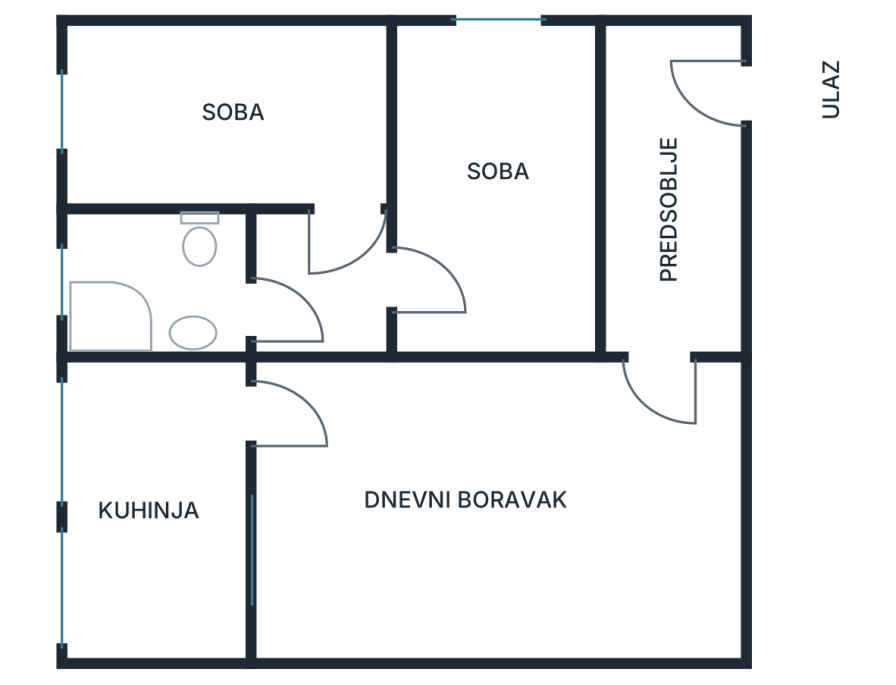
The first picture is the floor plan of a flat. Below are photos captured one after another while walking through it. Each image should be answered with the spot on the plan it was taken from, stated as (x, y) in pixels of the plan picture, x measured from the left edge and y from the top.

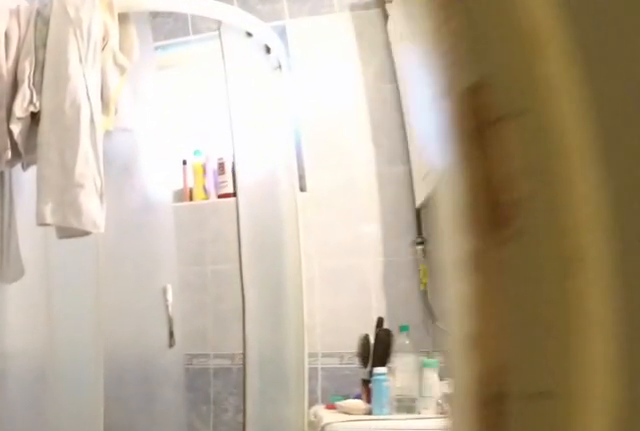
(303, 300)
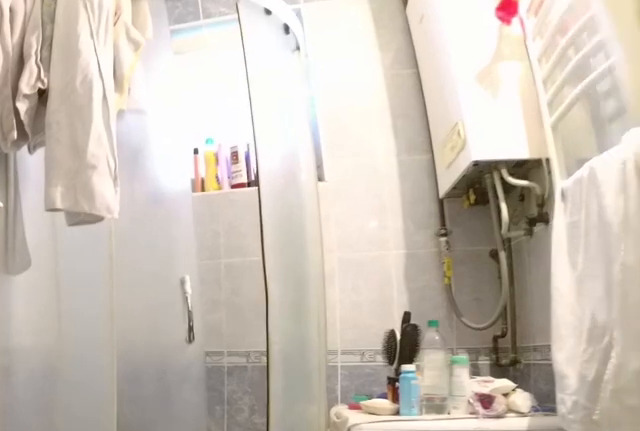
(286, 298)
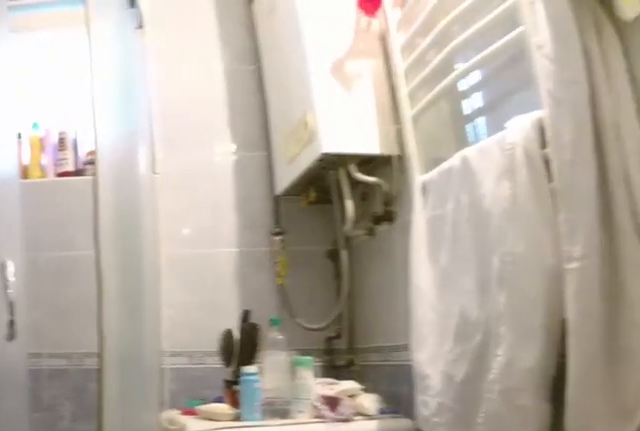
(268, 296)
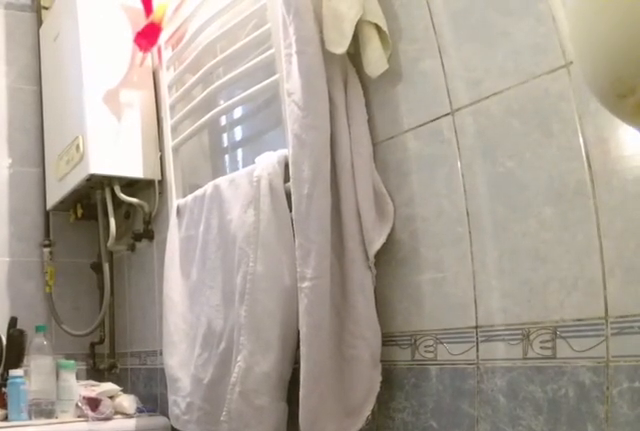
(268, 296)
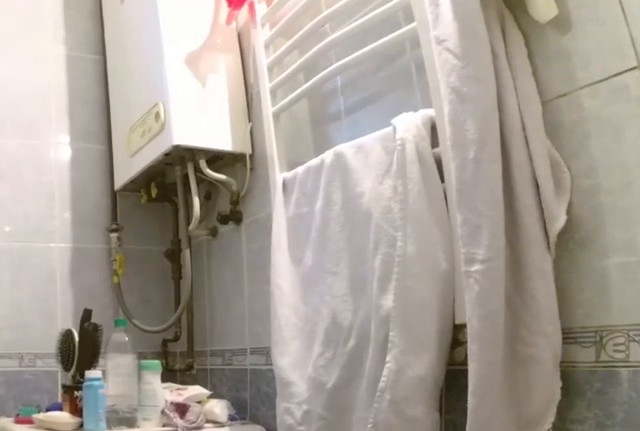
(268, 295)
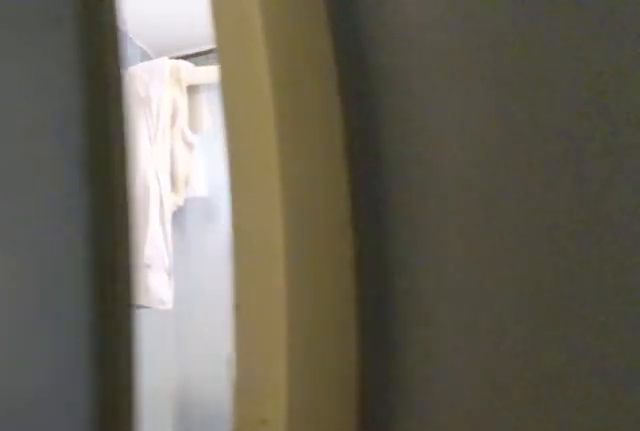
(298, 270)
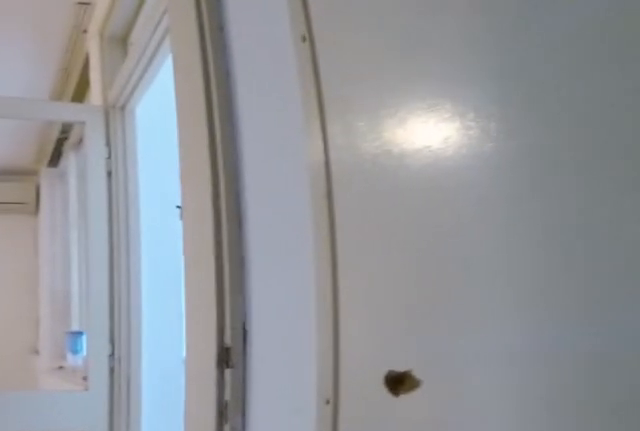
(320, 258)
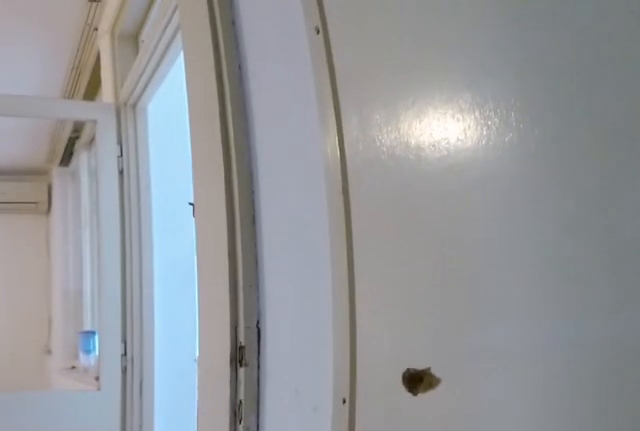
(323, 264)
